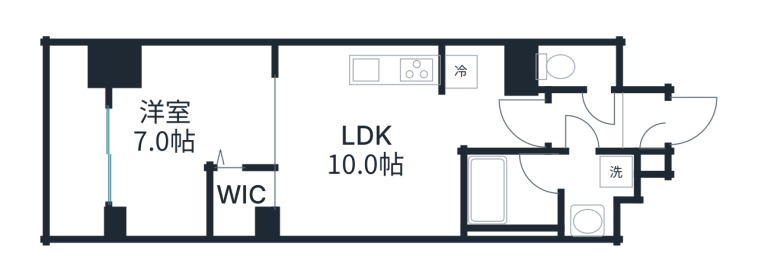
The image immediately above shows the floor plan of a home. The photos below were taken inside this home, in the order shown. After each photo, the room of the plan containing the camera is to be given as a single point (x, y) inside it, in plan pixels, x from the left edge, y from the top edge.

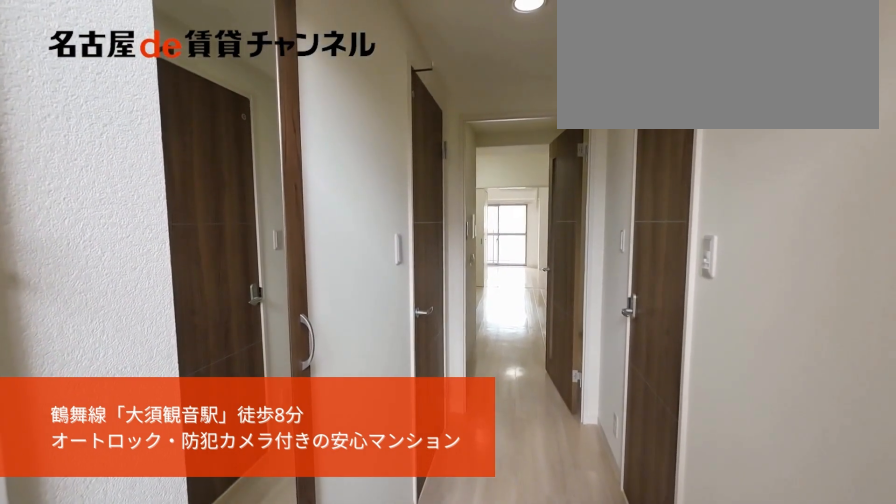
(644, 128)
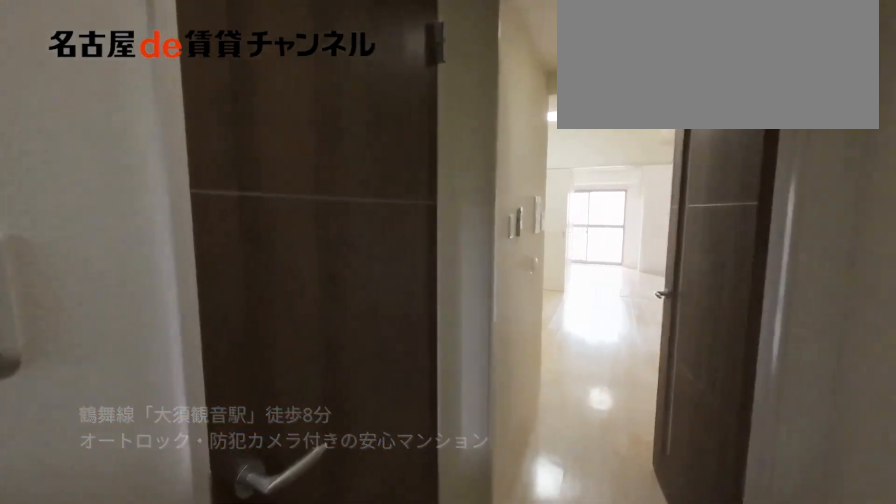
(644, 128)
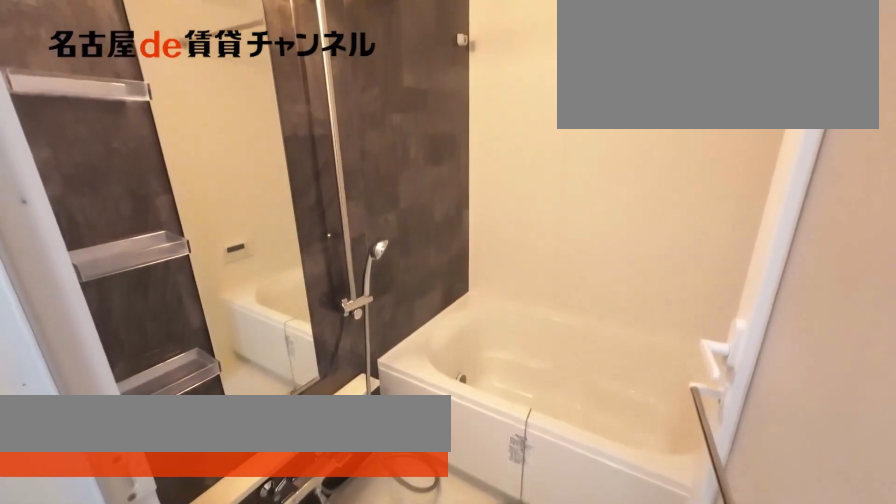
(545, 193)
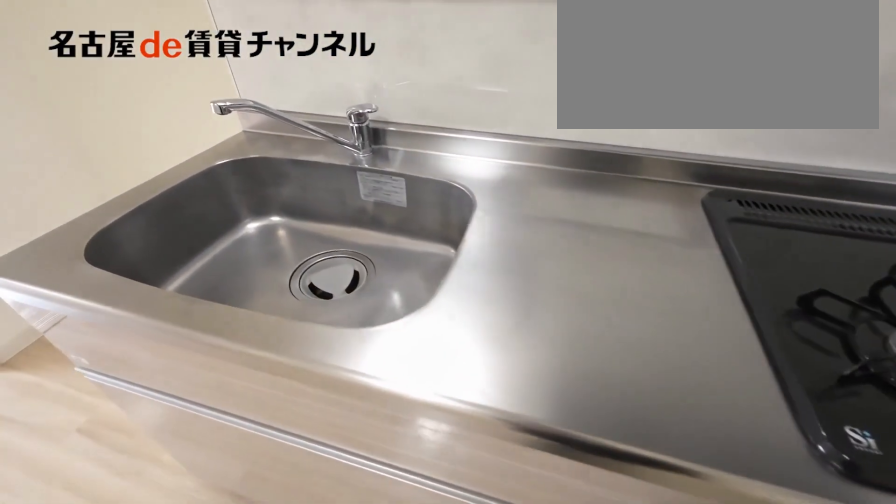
(368, 140)
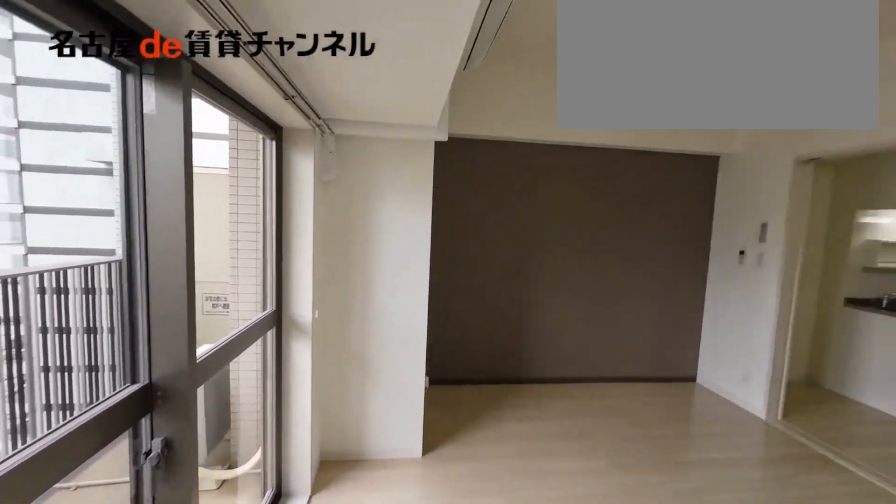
(190, 140)
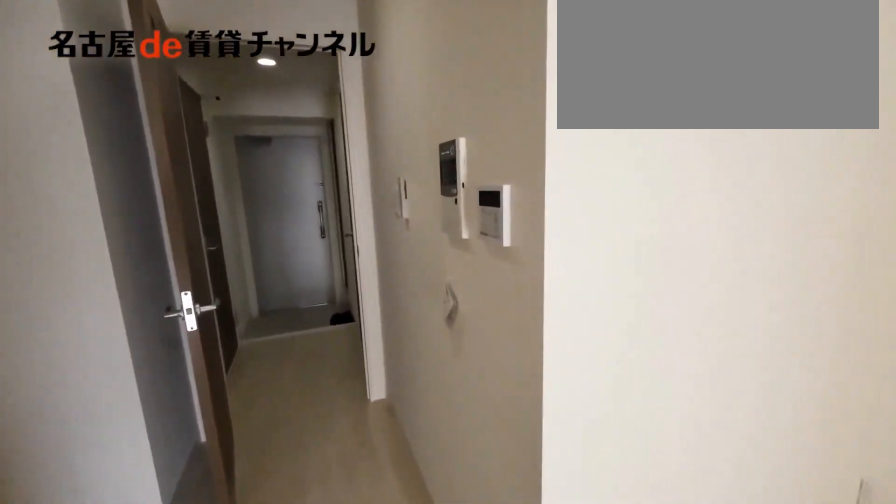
(368, 140)
